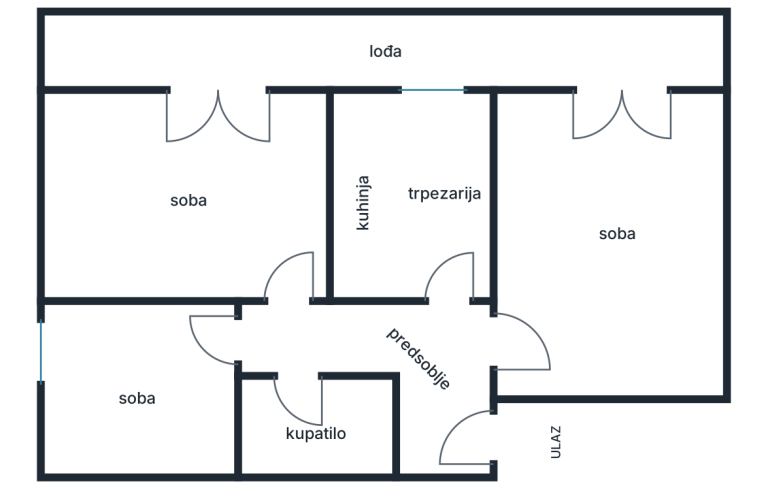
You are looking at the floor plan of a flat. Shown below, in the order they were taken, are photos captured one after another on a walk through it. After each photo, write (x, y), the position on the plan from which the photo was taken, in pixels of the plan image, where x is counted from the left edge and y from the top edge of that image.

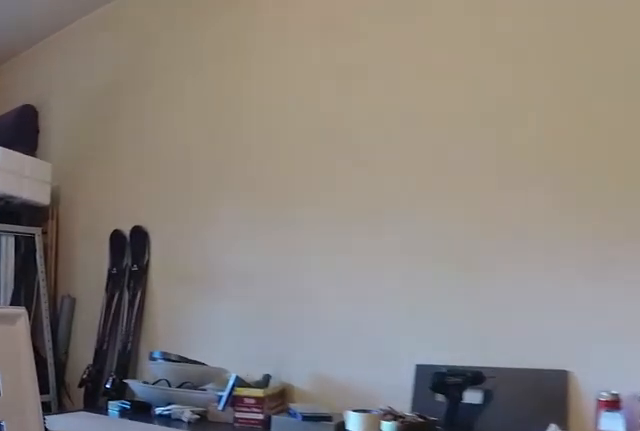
(568, 298)
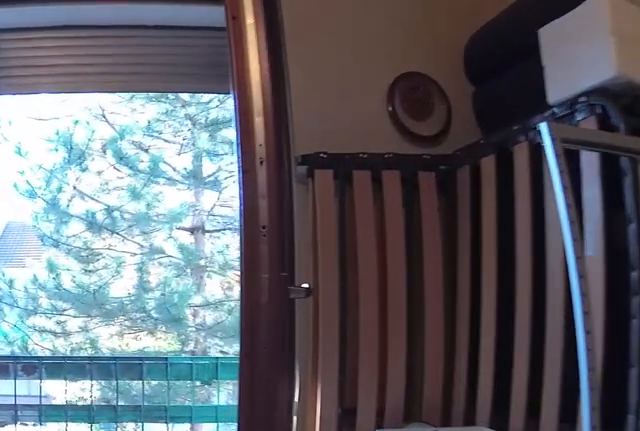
(582, 243)
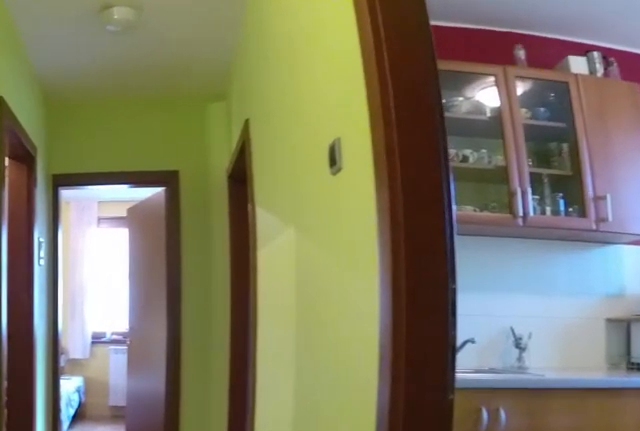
(485, 329)
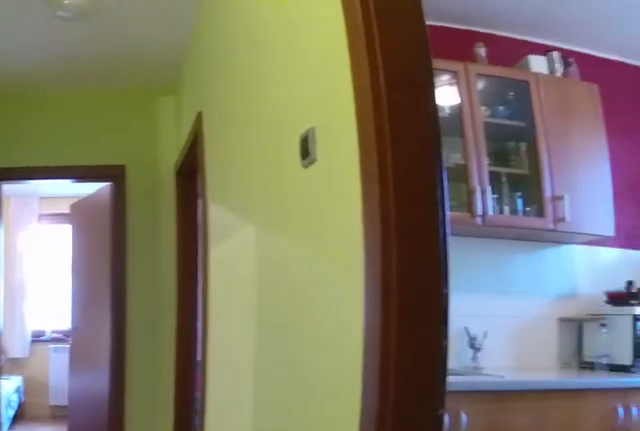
(487, 338)
